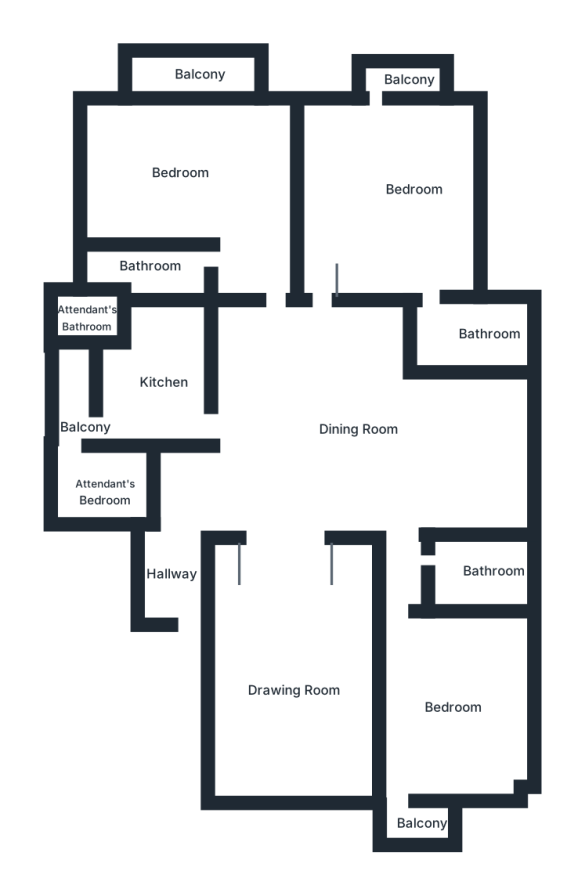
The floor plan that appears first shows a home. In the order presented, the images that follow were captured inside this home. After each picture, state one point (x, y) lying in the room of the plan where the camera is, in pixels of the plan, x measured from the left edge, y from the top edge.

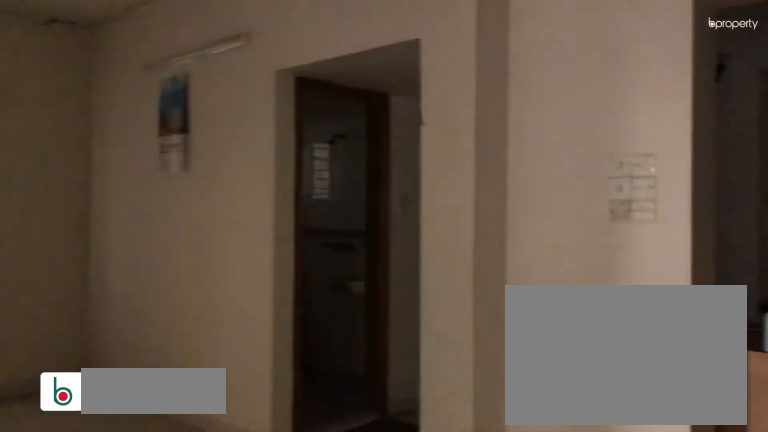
(345, 474)
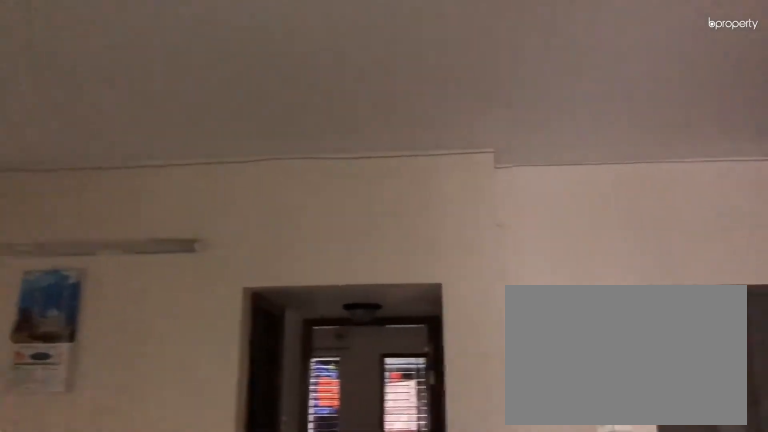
(321, 489)
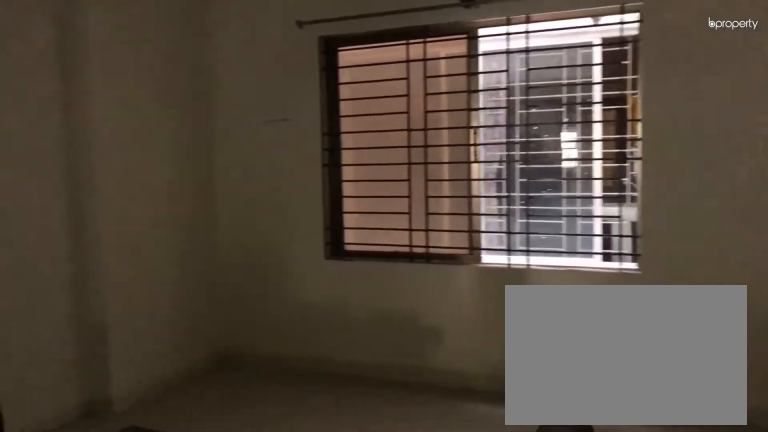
(296, 681)
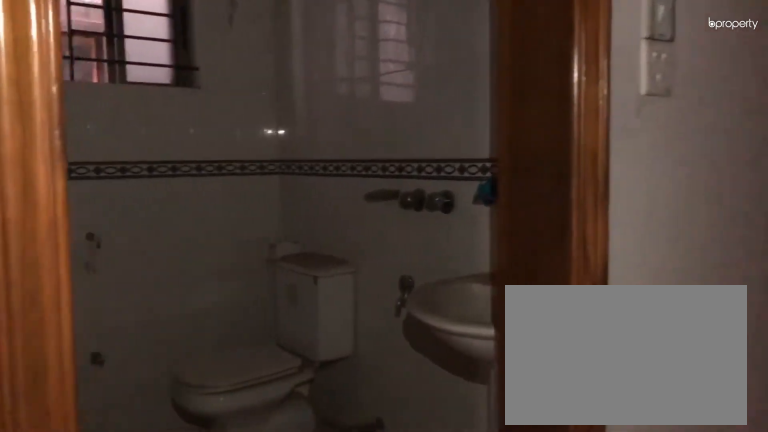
(412, 554)
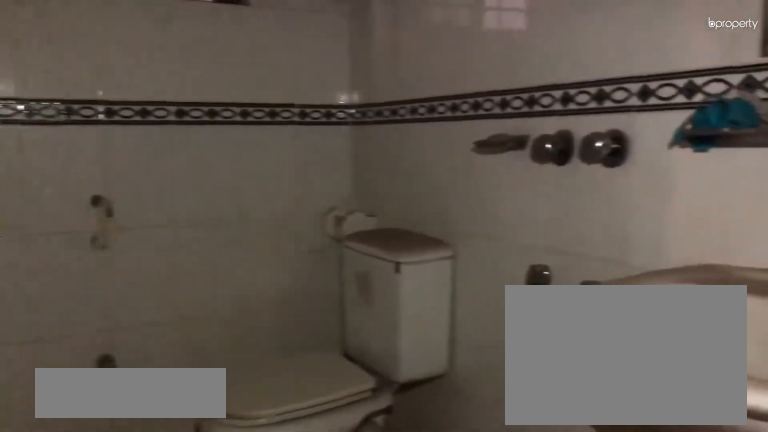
(470, 566)
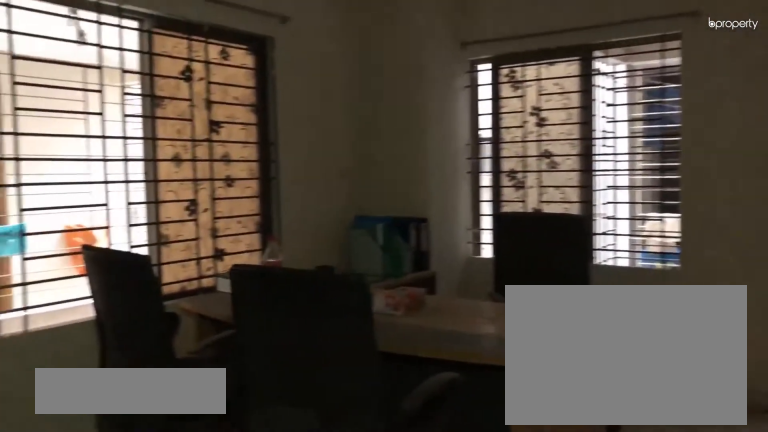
(447, 705)
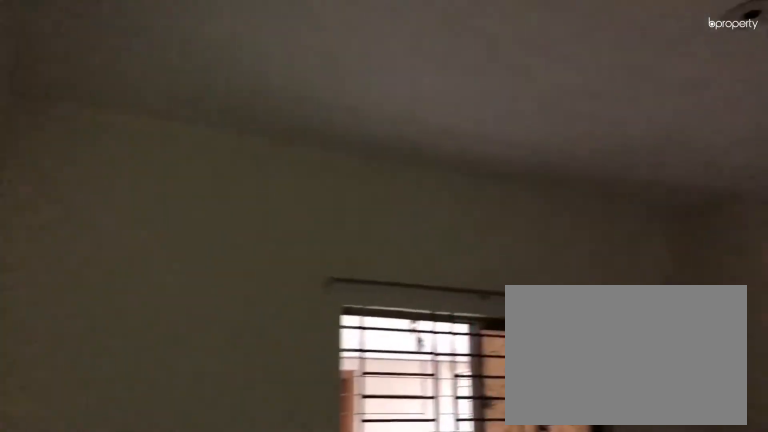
(435, 699)
